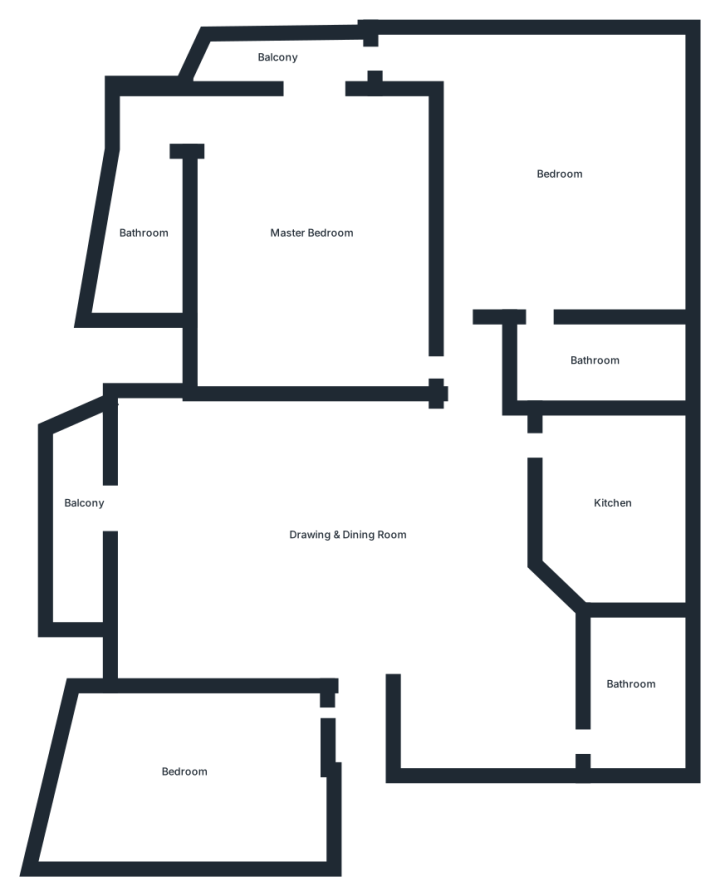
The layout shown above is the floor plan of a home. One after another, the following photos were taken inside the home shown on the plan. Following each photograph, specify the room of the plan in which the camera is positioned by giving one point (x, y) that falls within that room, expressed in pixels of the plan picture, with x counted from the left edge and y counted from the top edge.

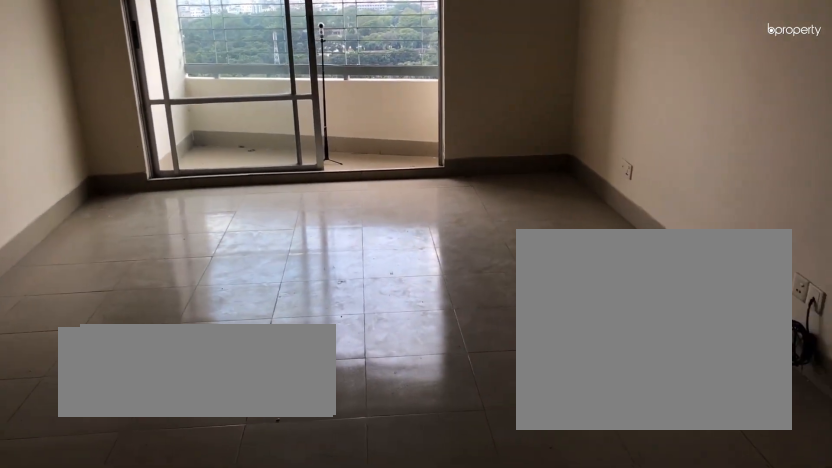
(347, 534)
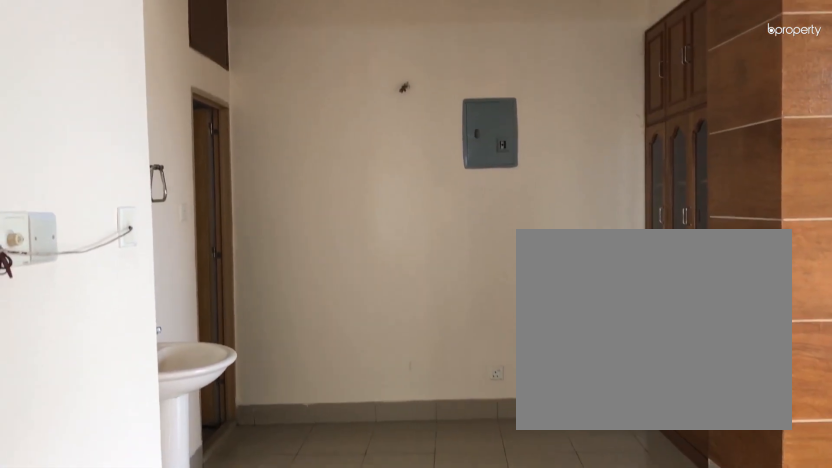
(346, 533)
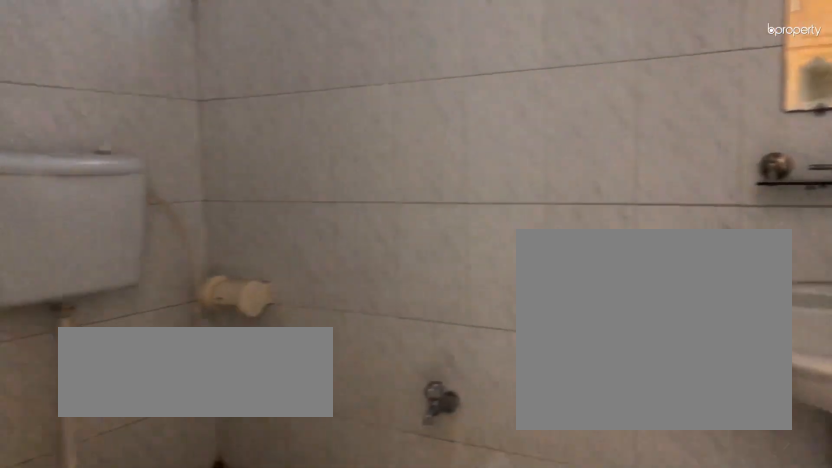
(628, 682)
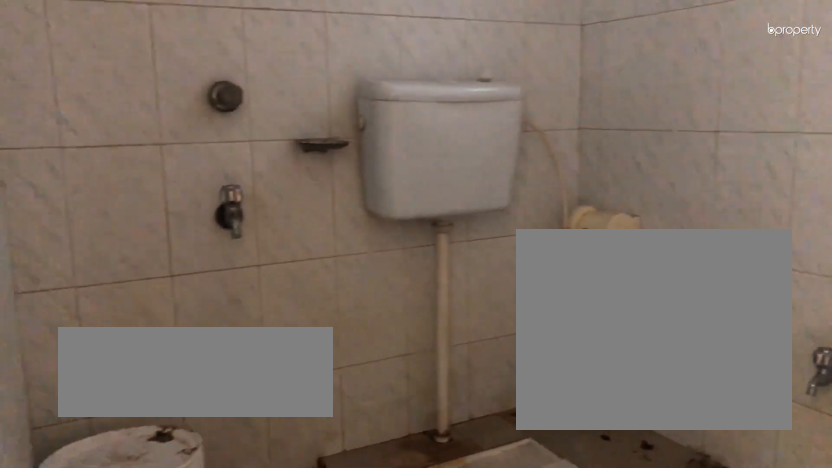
(628, 682)
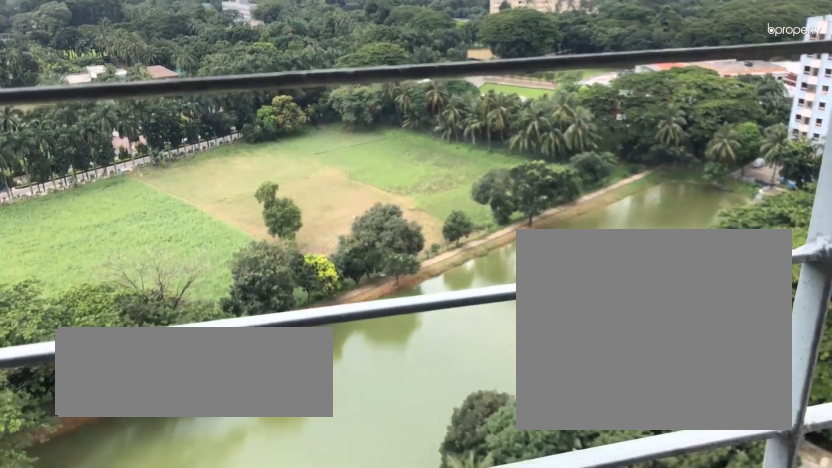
(81, 501)
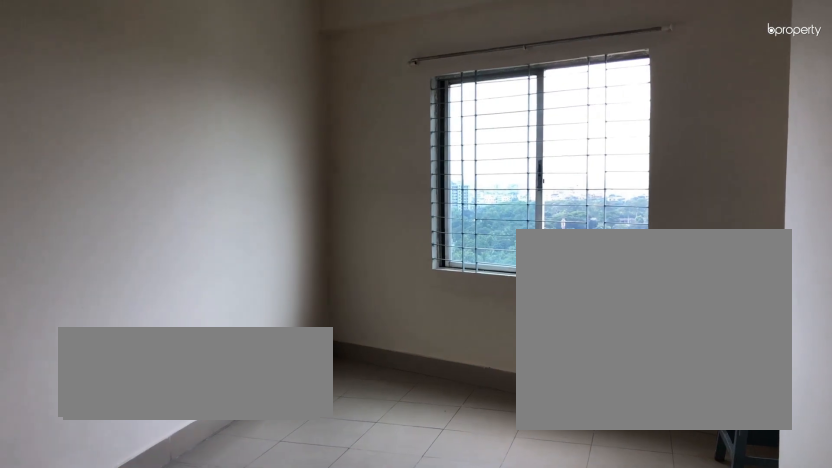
(184, 769)
